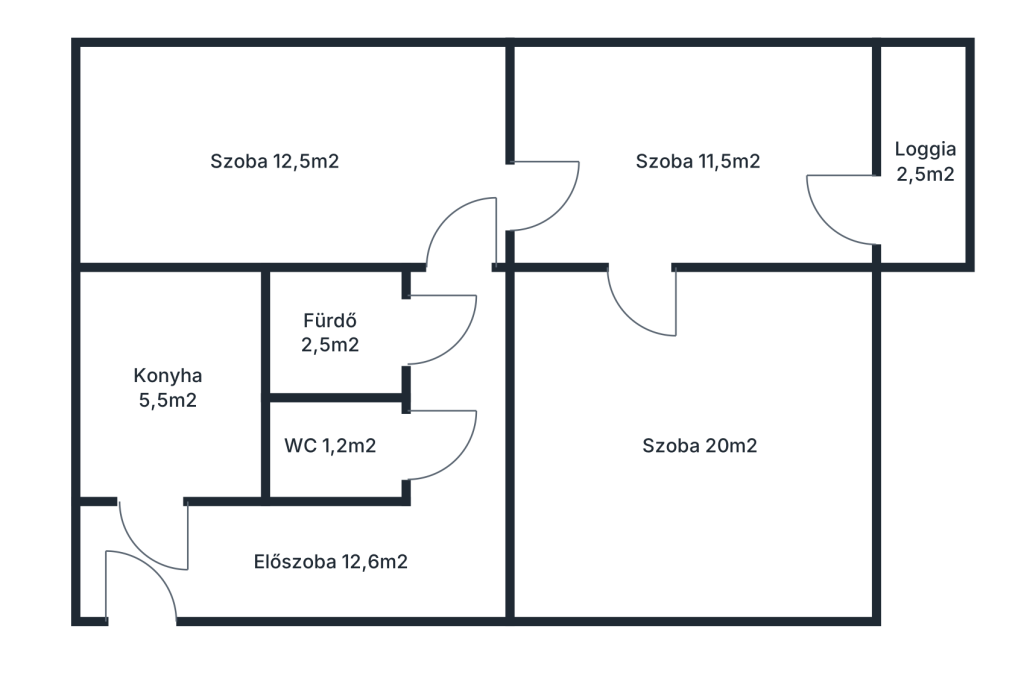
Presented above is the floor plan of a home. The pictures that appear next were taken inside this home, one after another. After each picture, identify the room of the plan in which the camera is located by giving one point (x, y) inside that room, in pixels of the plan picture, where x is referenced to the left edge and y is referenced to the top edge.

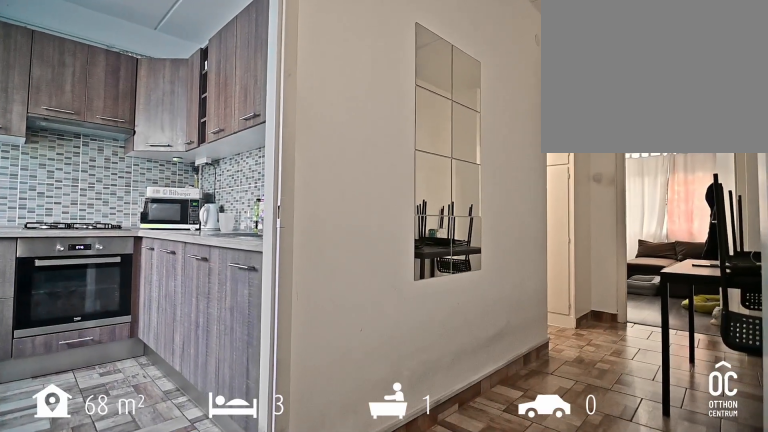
(439, 555)
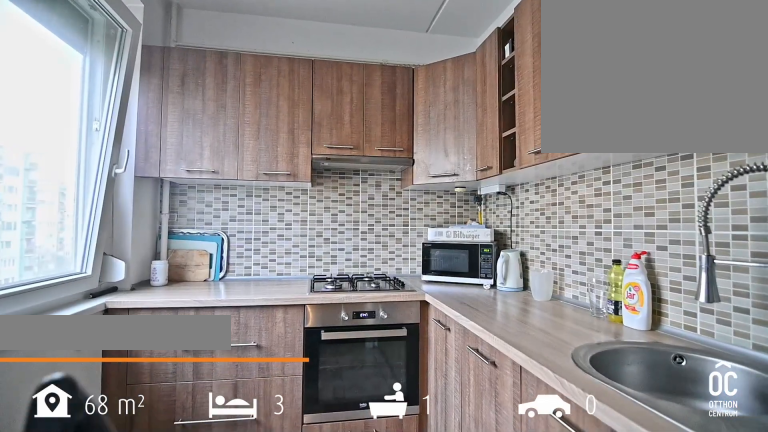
(167, 388)
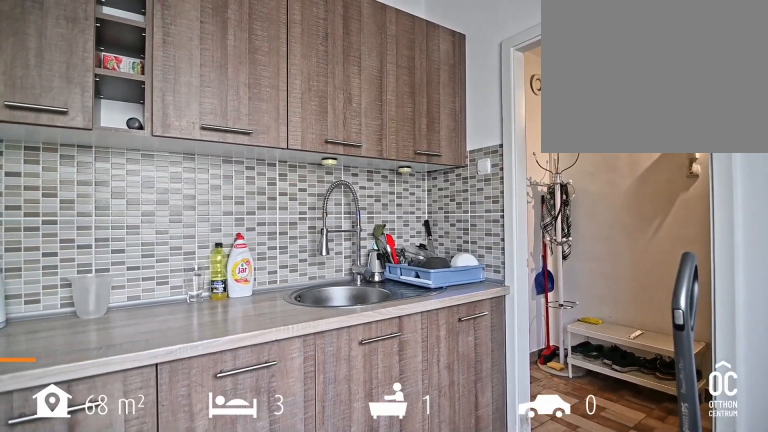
(166, 388)
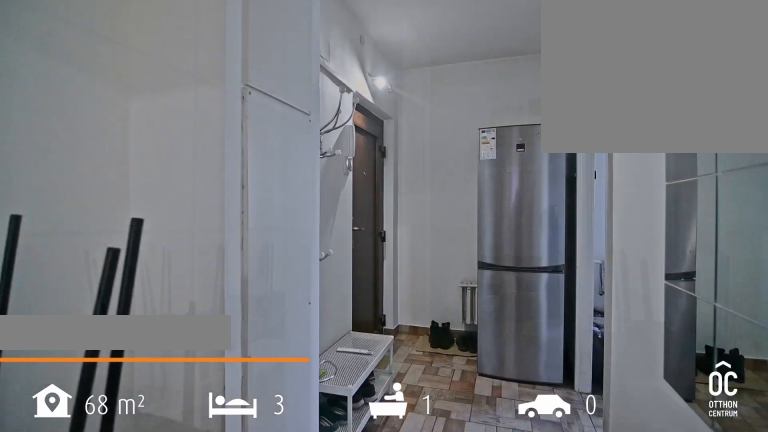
(439, 555)
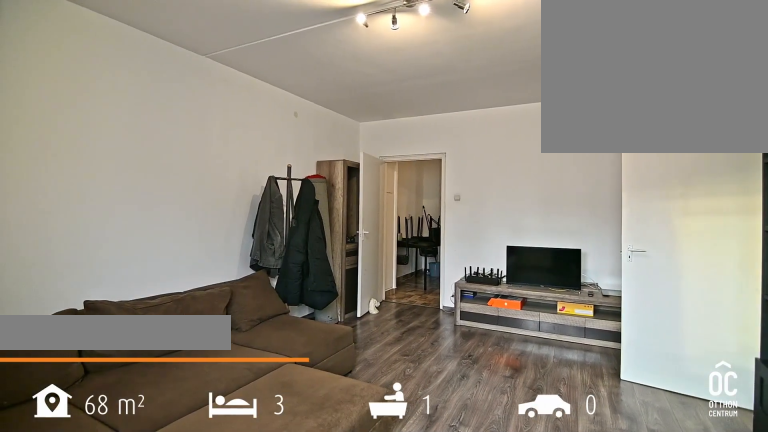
(695, 451)
